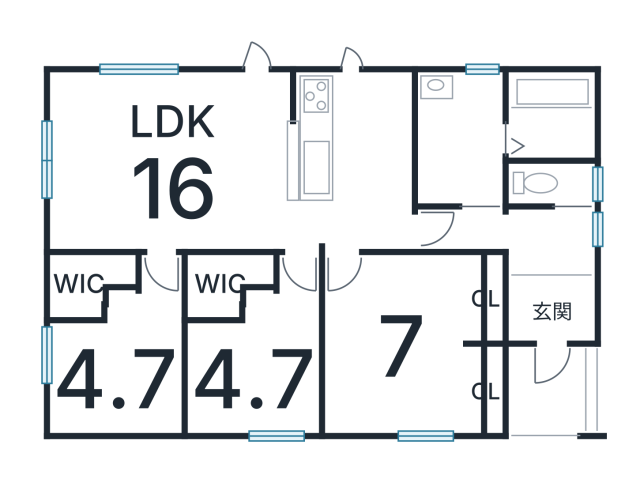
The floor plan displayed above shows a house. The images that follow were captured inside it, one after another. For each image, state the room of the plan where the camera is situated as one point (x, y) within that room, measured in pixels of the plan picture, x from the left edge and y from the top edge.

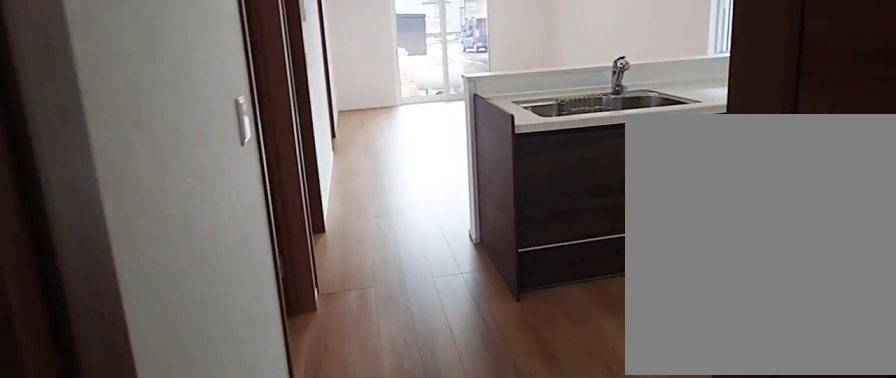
(366, 162)
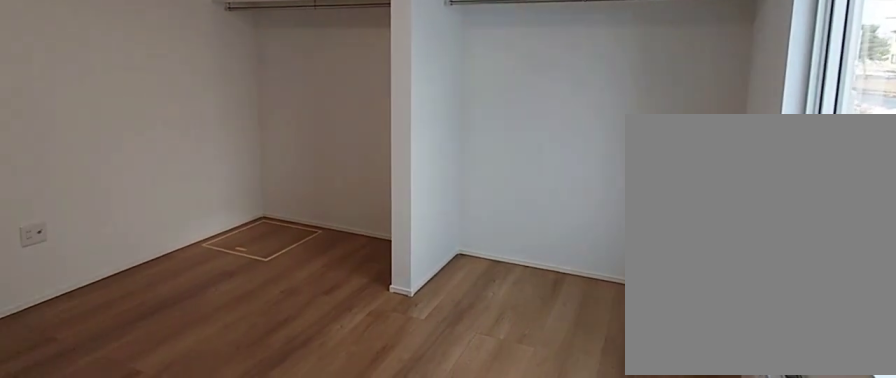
(403, 342)
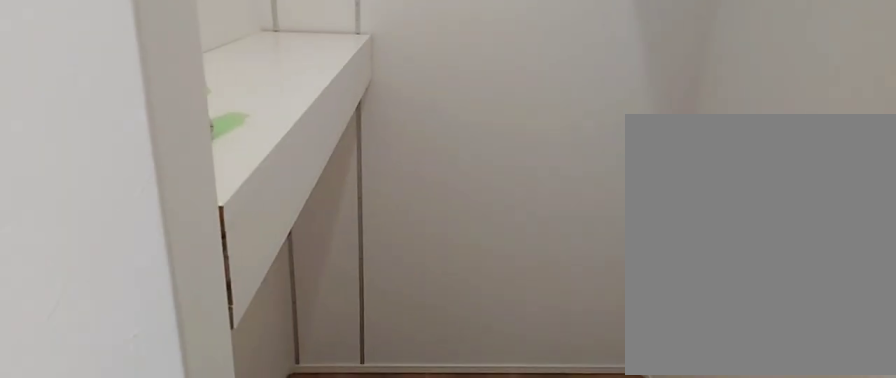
(225, 275)
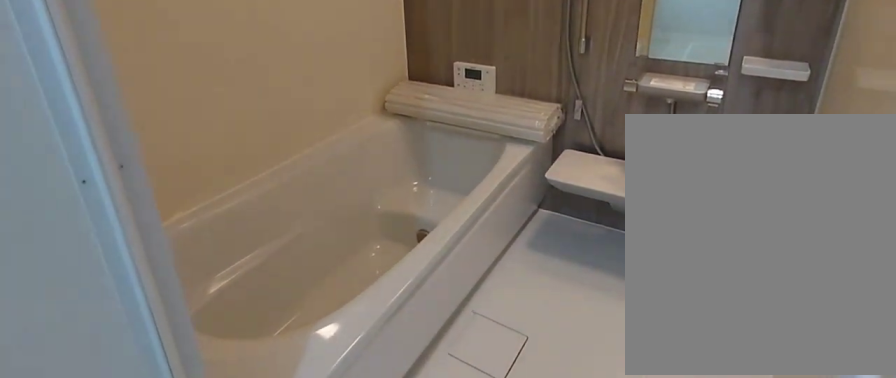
(548, 112)
